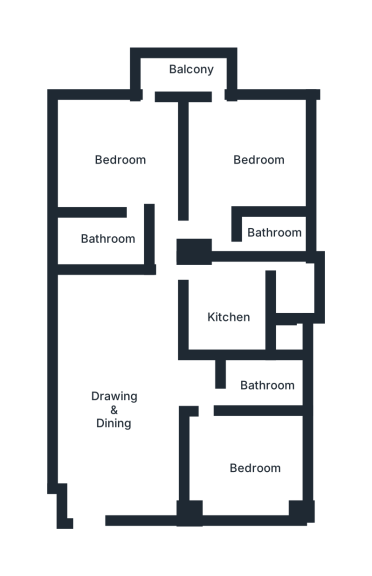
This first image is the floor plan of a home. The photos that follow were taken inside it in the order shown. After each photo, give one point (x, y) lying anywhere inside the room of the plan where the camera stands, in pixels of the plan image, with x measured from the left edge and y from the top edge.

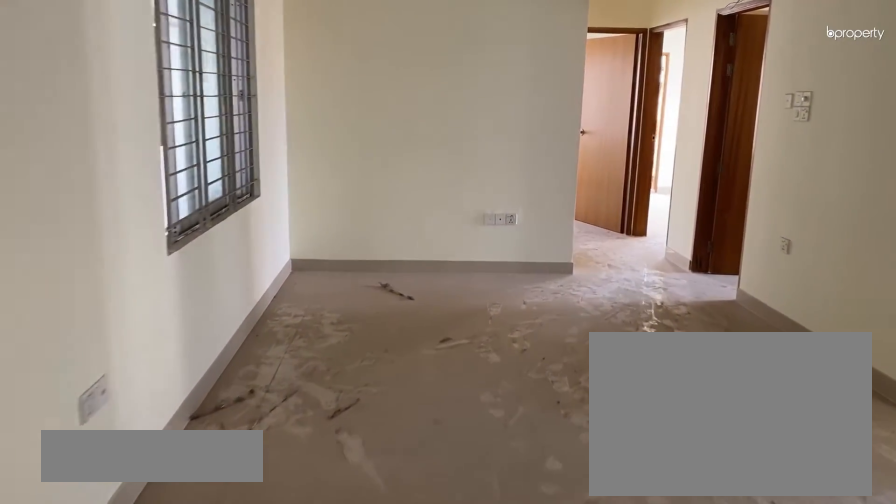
(127, 404)
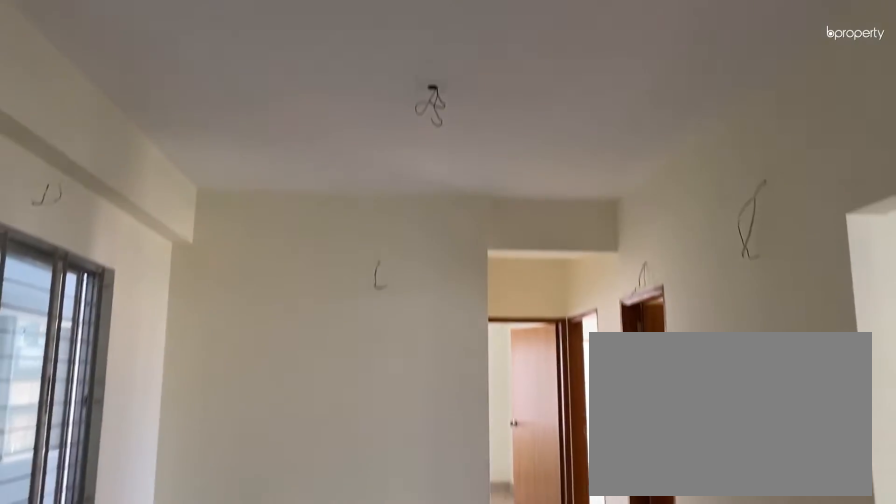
(127, 404)
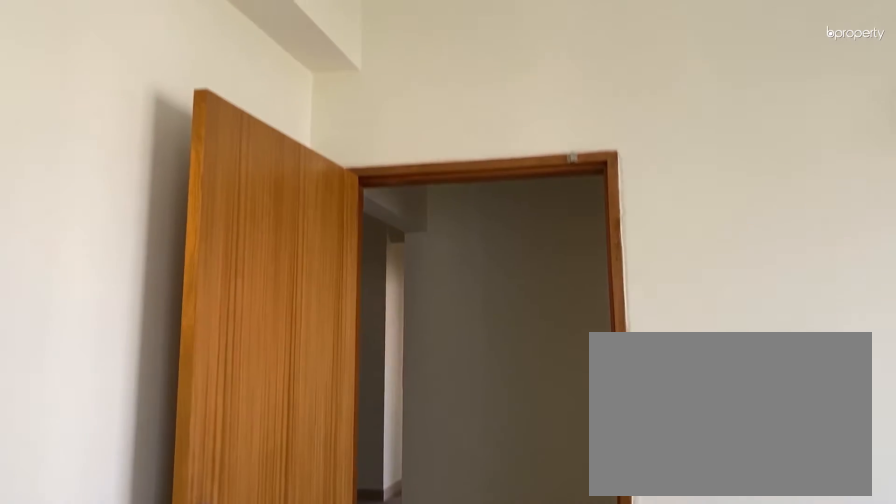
(254, 468)
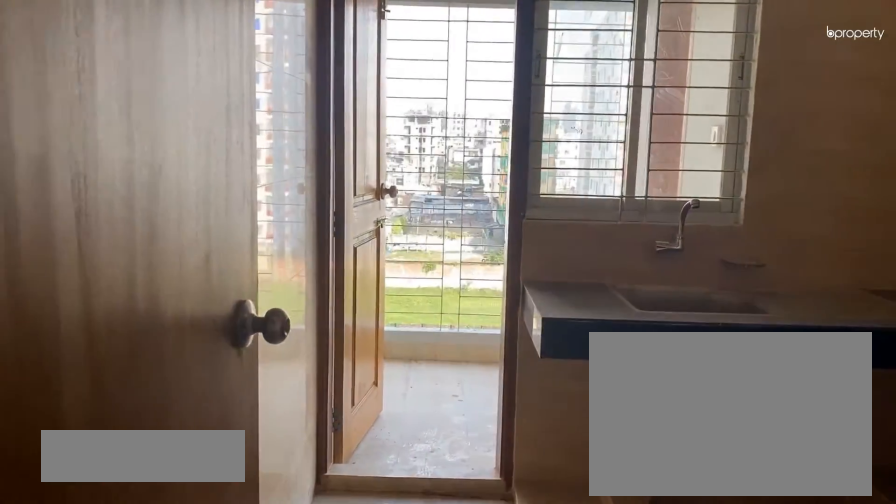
(226, 315)
